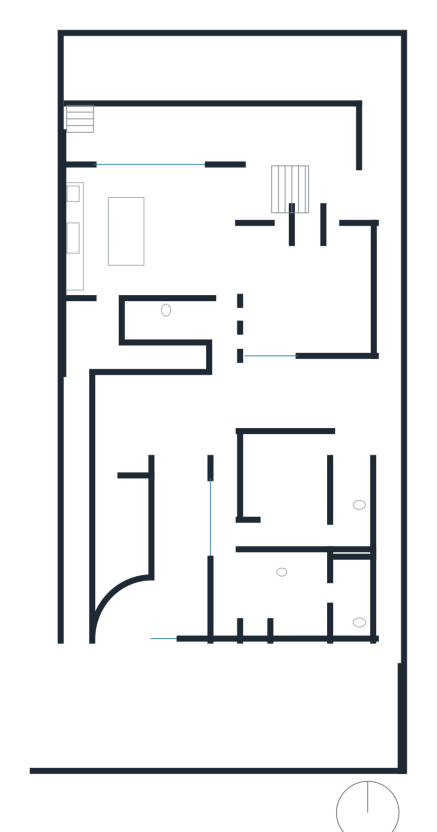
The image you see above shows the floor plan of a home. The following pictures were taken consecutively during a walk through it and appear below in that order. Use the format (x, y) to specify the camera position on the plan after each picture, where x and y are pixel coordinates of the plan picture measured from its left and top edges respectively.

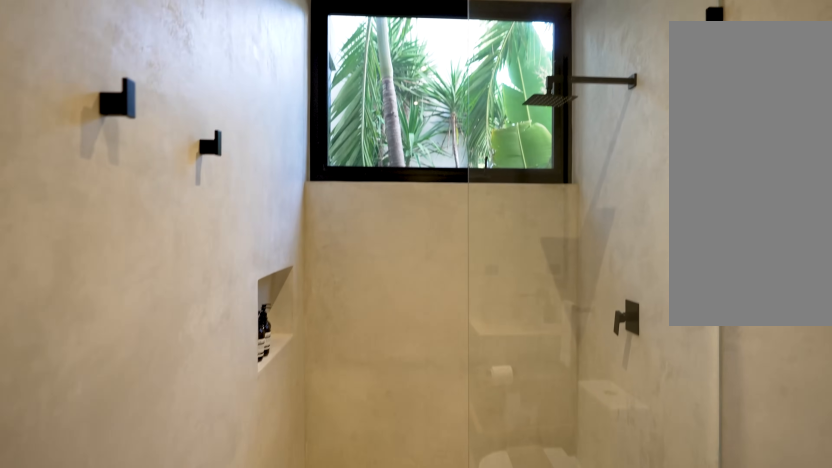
(329, 535)
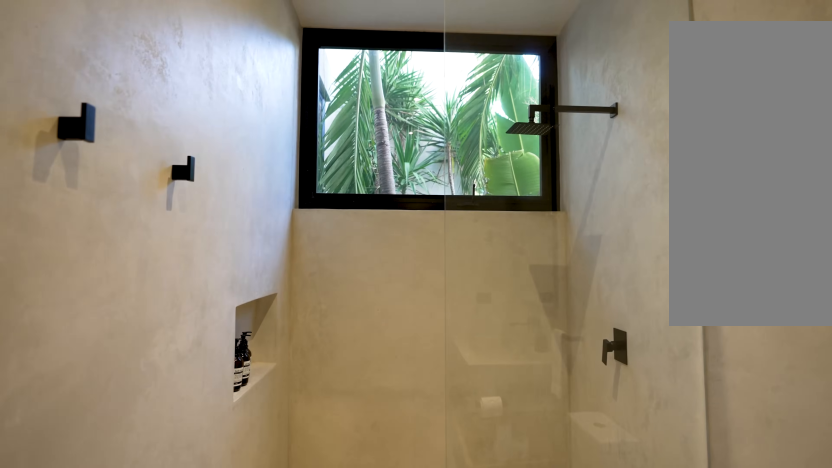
(332, 533)
